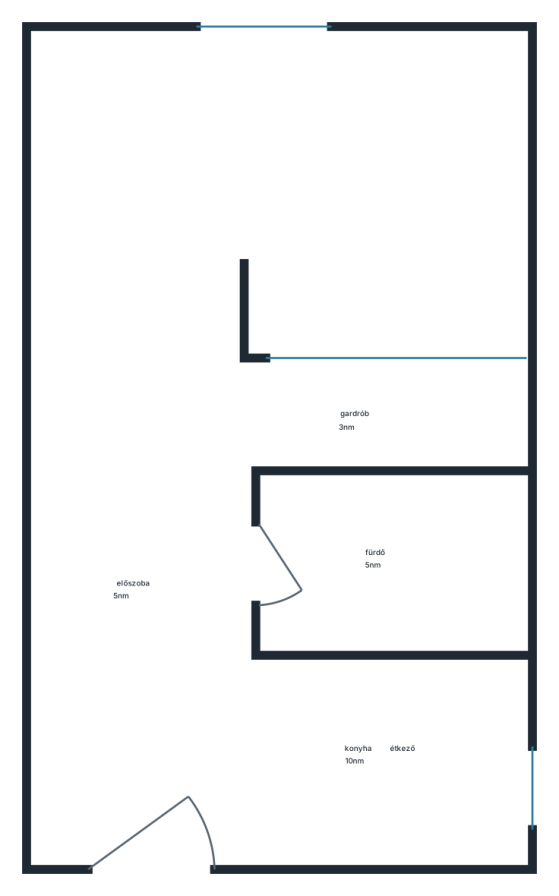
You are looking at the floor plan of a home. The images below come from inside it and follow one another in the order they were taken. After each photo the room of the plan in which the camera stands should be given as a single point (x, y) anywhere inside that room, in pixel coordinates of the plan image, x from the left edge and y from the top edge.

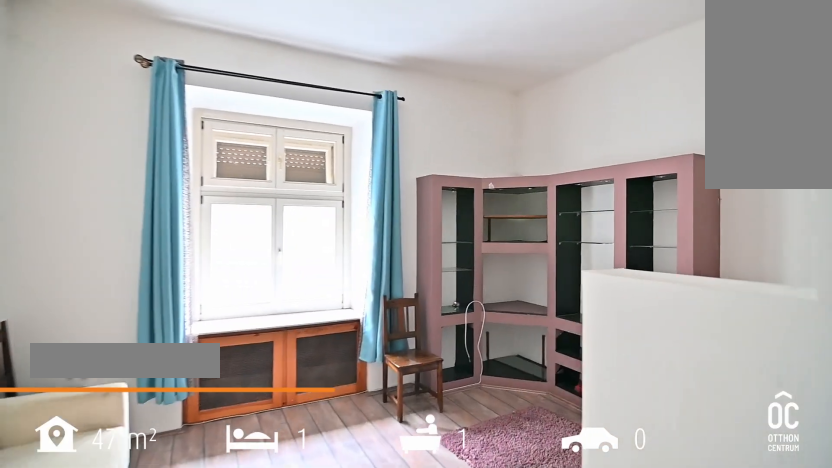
(255, 170)
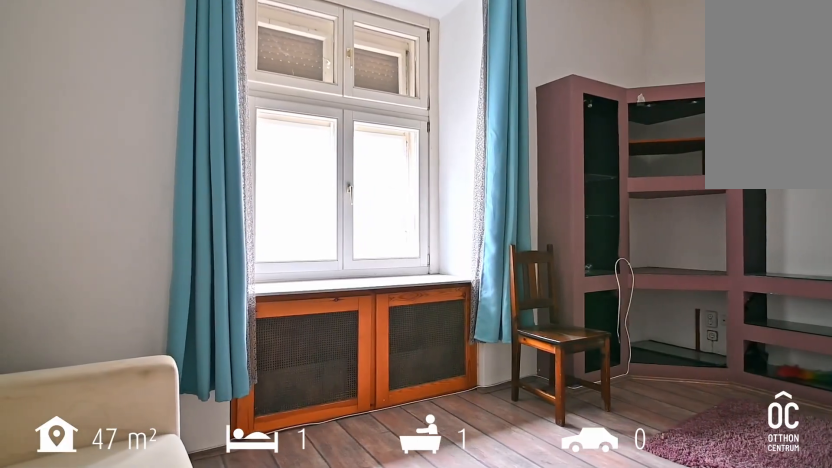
(254, 170)
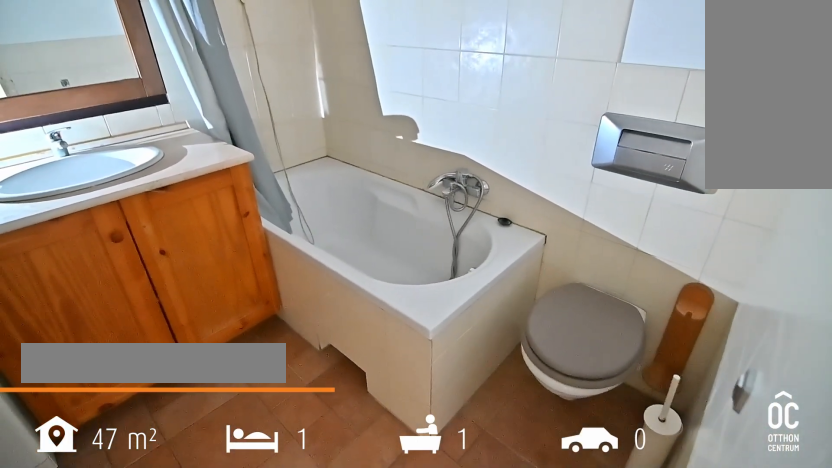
(387, 565)
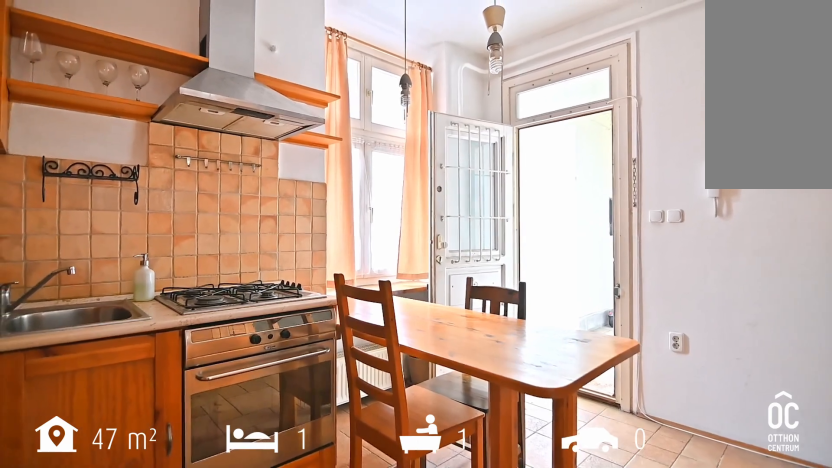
(381, 761)
